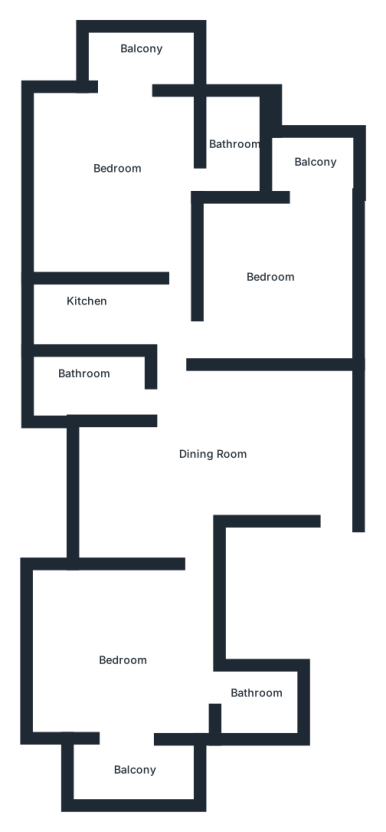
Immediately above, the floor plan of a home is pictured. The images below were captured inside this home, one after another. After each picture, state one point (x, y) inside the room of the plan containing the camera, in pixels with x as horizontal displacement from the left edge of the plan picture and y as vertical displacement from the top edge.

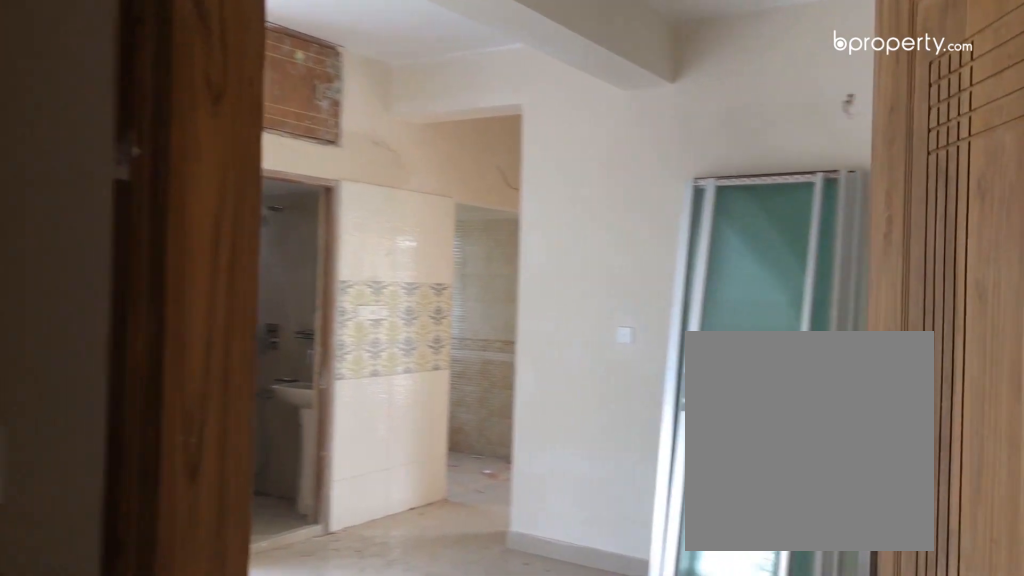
(215, 467)
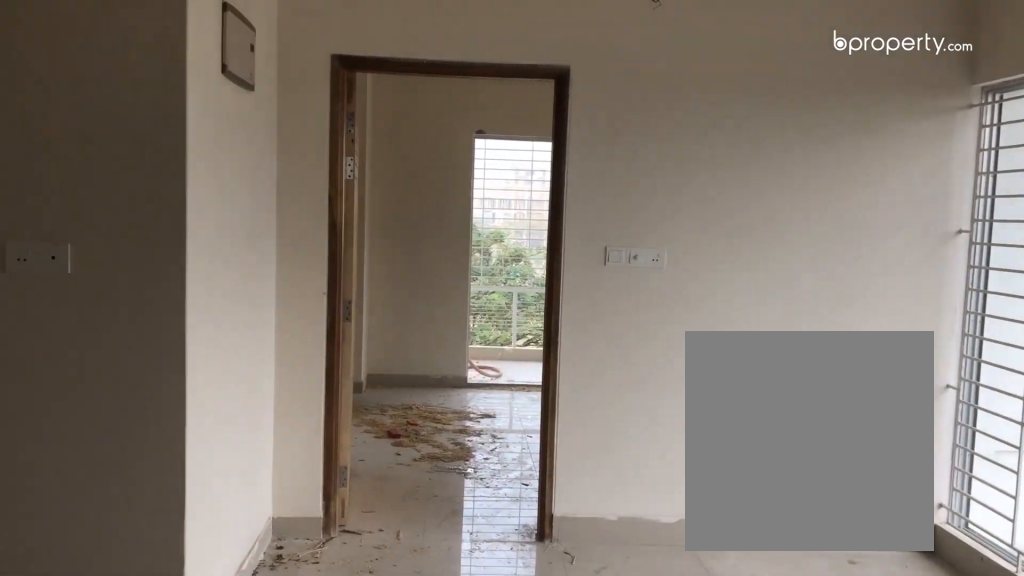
(215, 467)
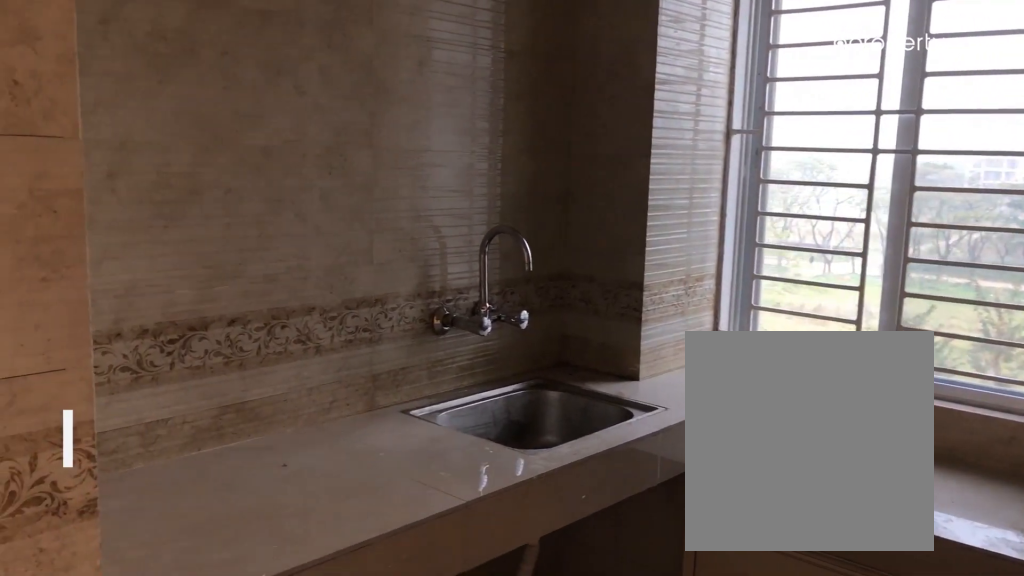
(88, 314)
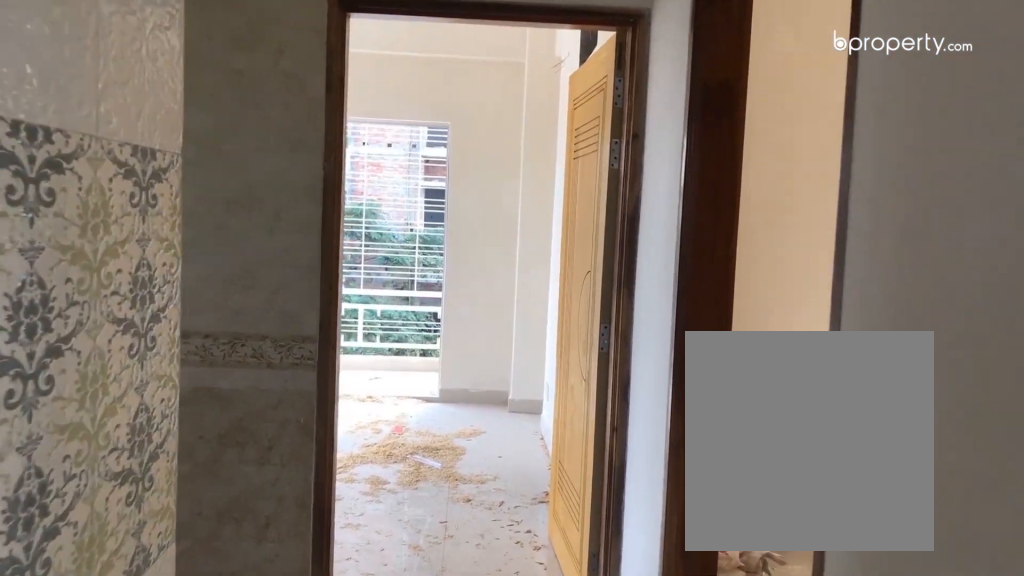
(271, 281)
